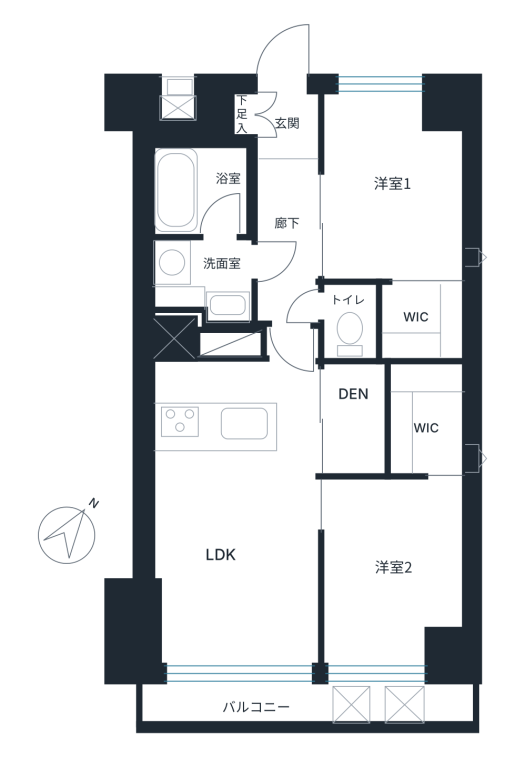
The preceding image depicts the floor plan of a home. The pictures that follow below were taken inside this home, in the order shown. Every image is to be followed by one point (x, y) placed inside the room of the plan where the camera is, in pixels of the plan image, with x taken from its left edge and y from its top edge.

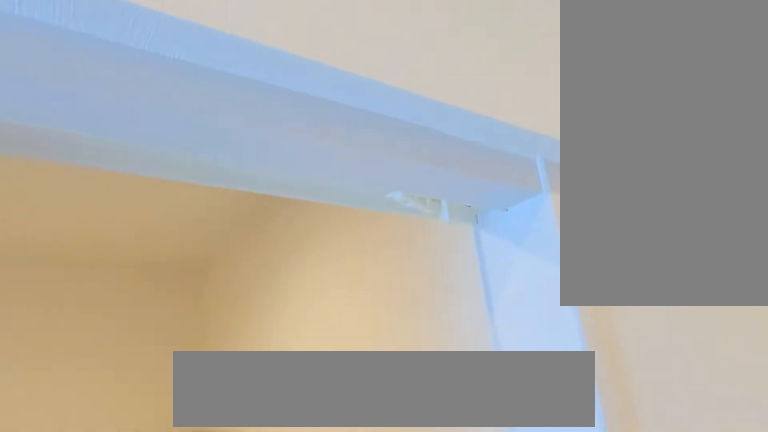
(397, 193)
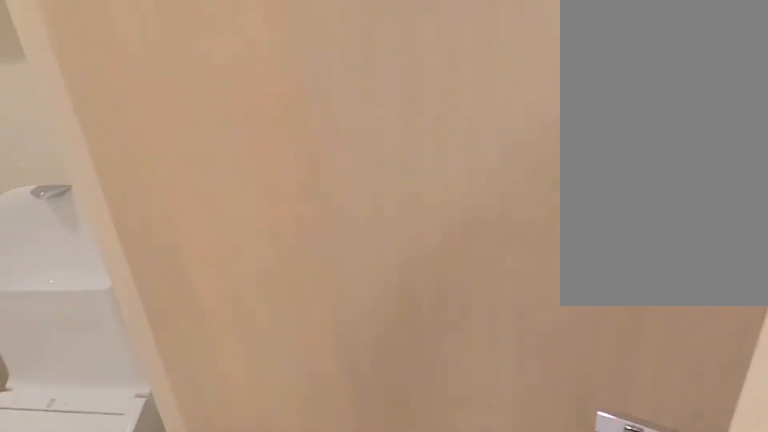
(355, 322)
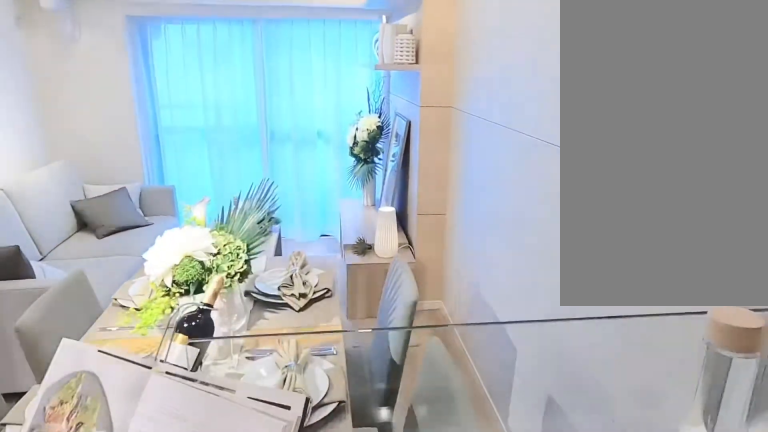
(217, 390)
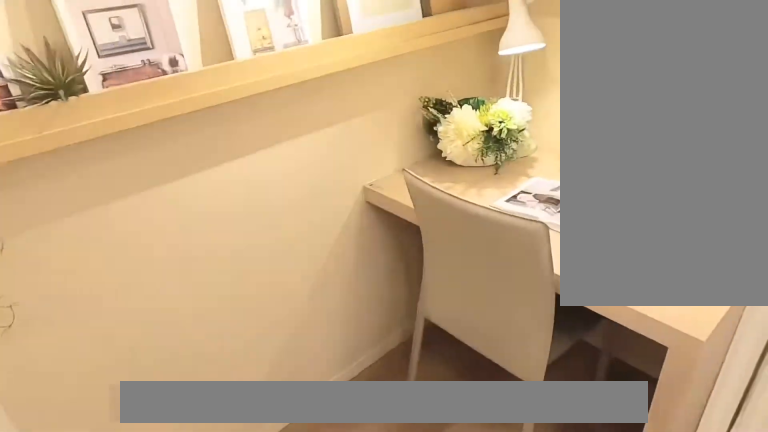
(345, 409)
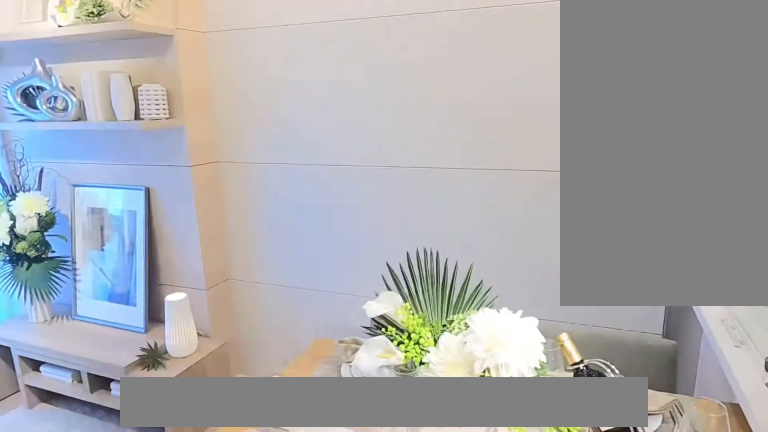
(227, 567)
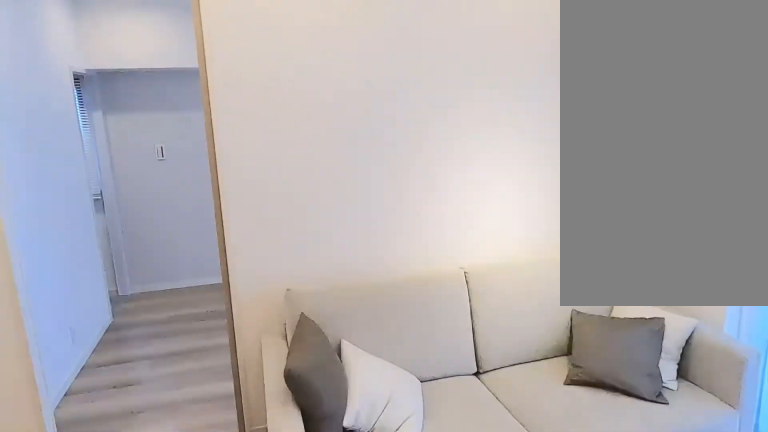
(227, 567)
